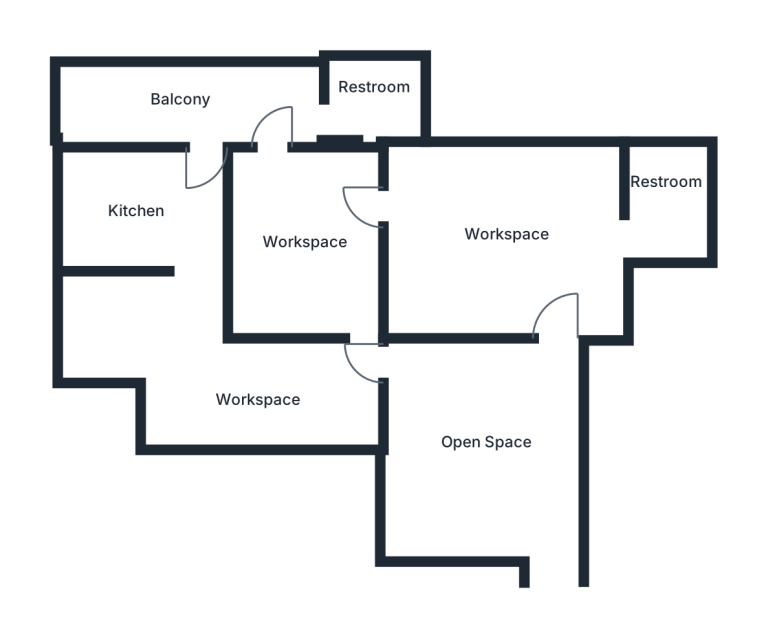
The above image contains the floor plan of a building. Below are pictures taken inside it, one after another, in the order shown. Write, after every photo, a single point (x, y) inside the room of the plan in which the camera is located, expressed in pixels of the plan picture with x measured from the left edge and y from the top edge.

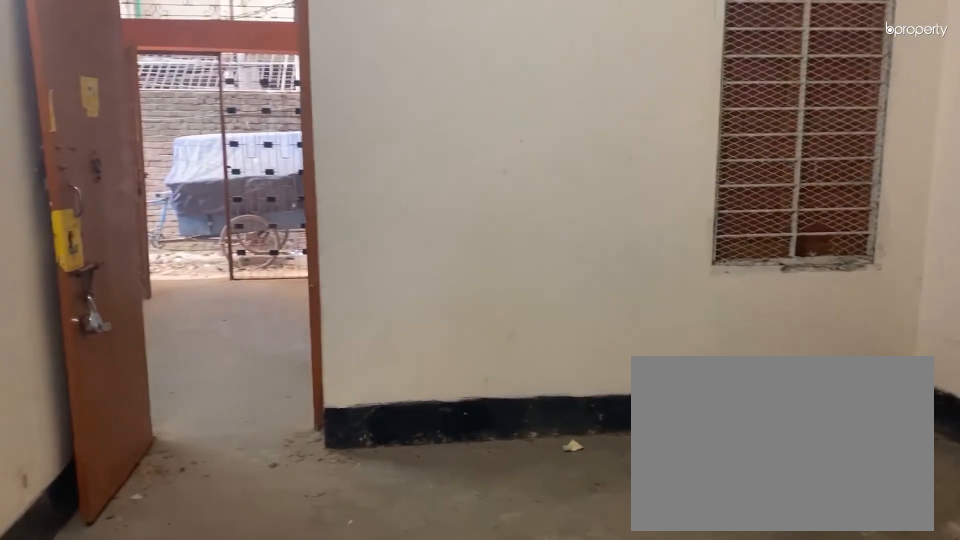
(480, 437)
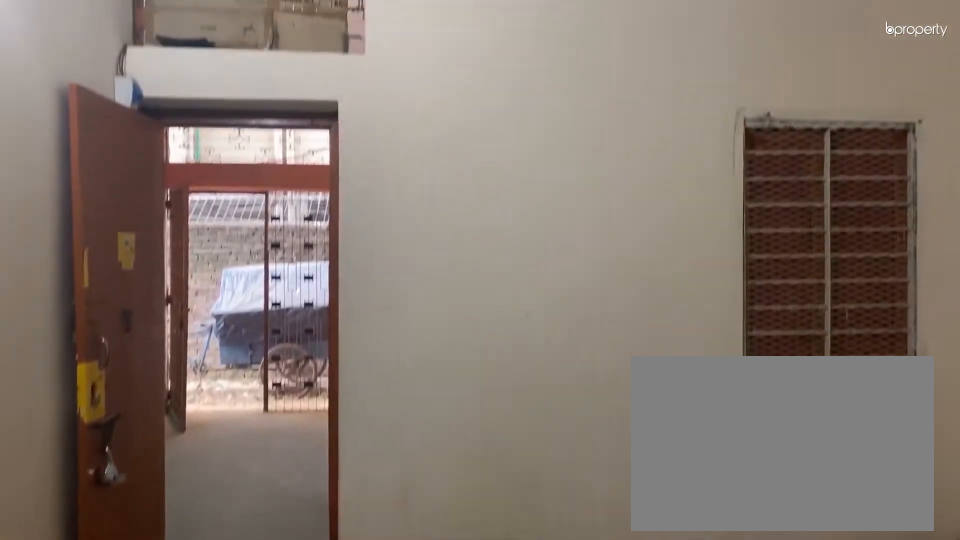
(480, 437)
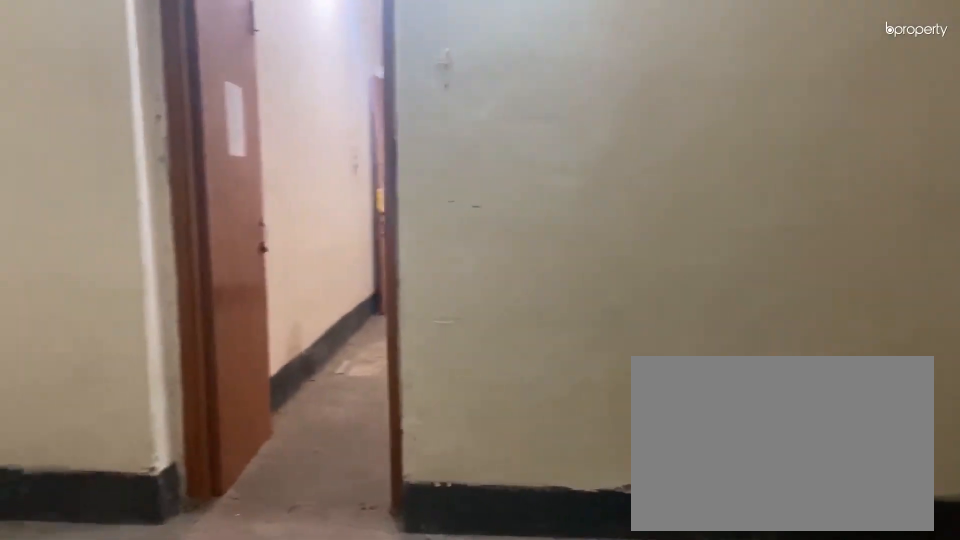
(499, 230)
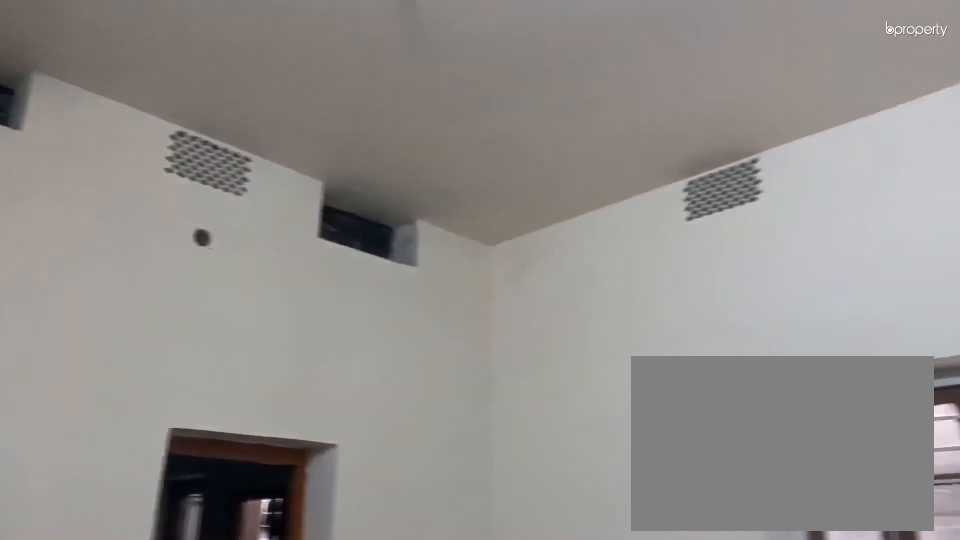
(499, 230)
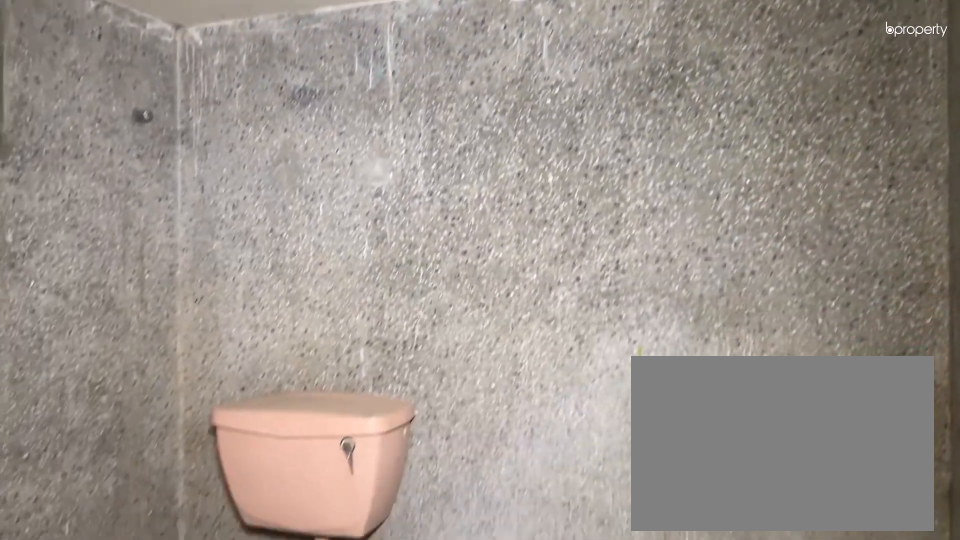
(664, 198)
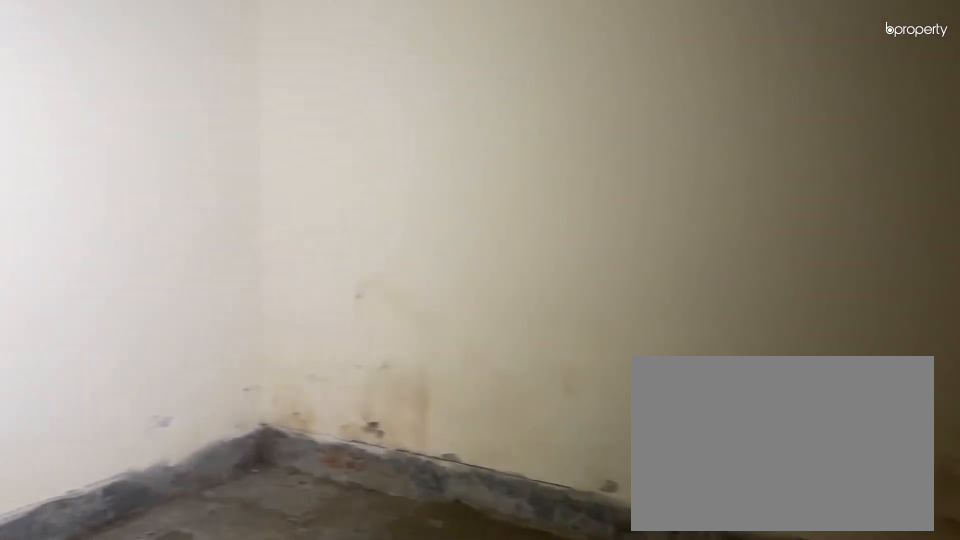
(298, 238)
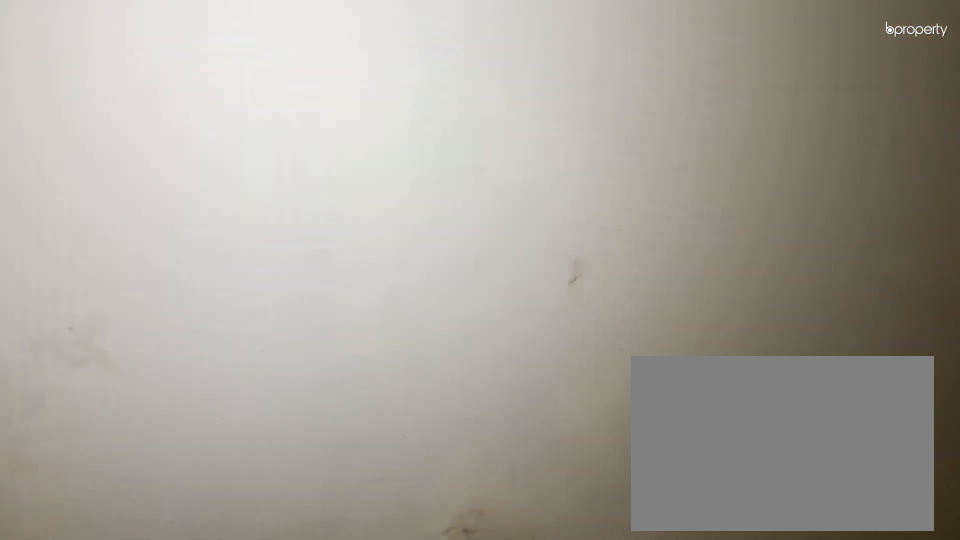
(305, 402)
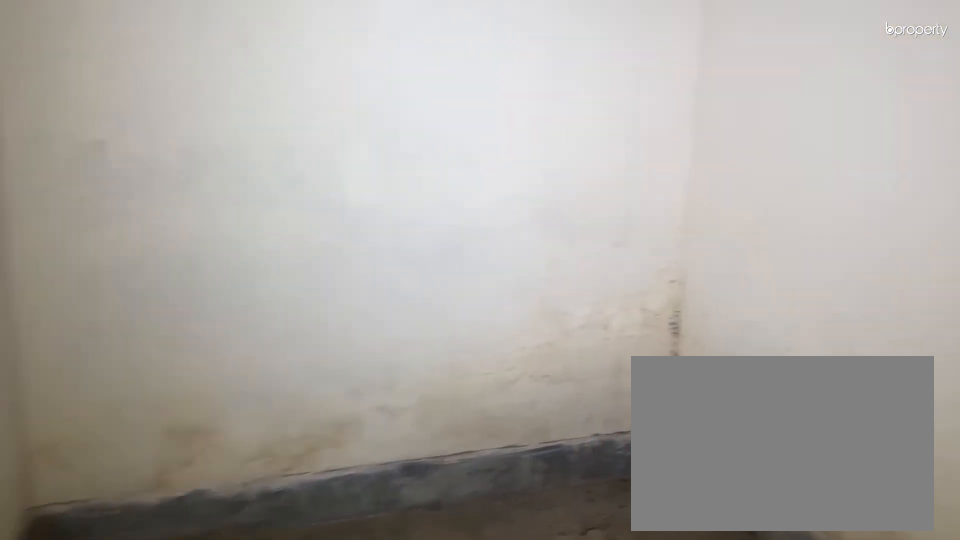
(120, 325)
